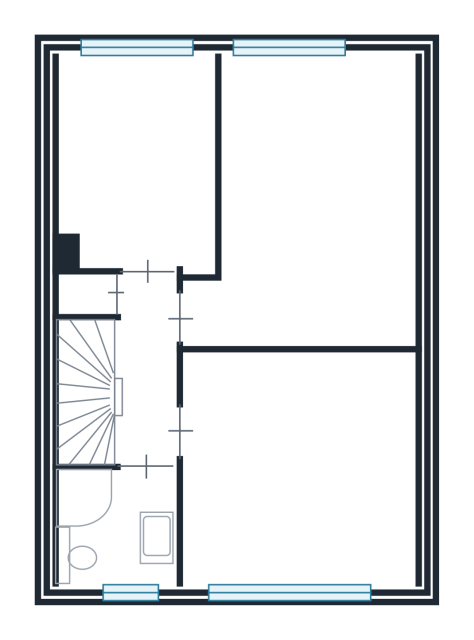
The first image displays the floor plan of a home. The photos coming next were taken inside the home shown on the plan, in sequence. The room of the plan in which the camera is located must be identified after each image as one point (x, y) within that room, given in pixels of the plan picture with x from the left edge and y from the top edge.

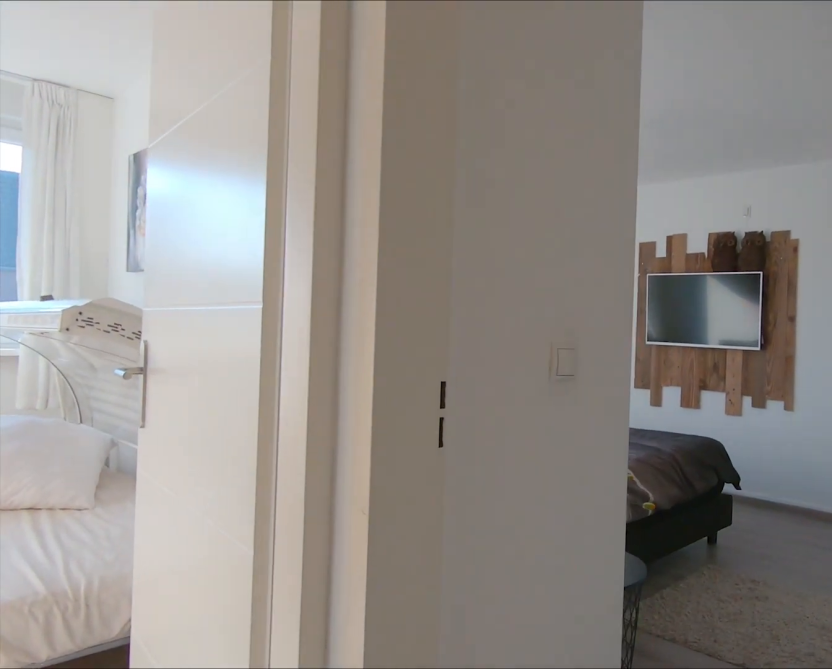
(145, 370)
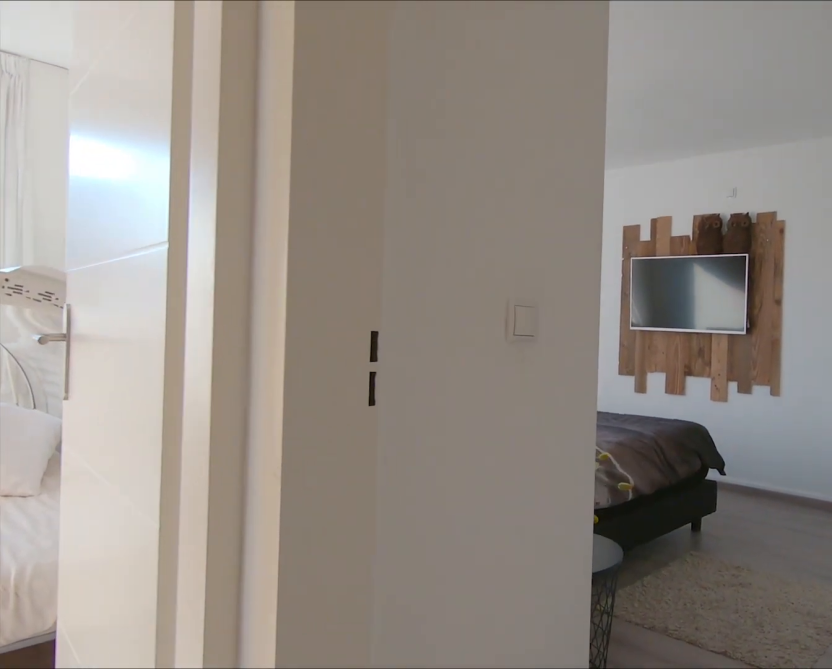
(145, 370)
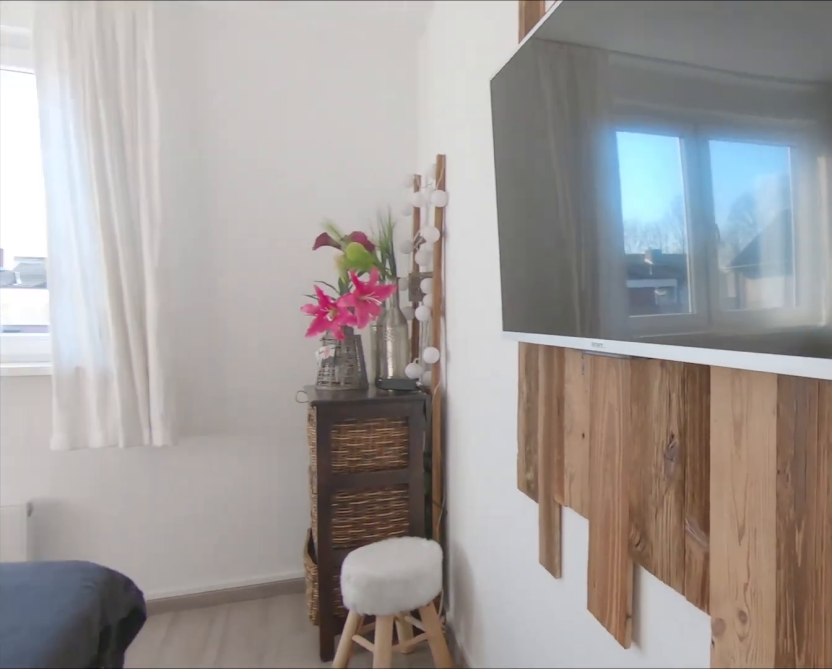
(315, 206)
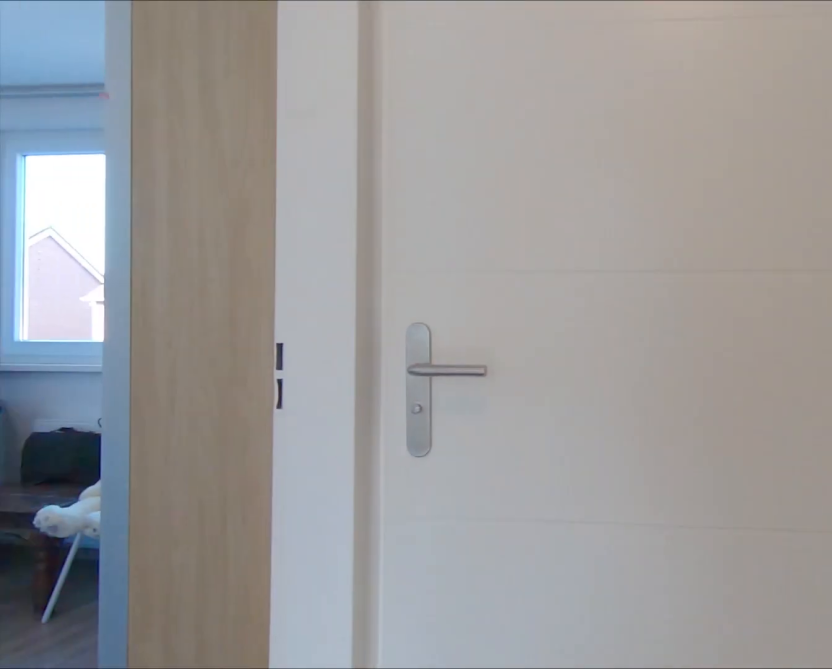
(145, 370)
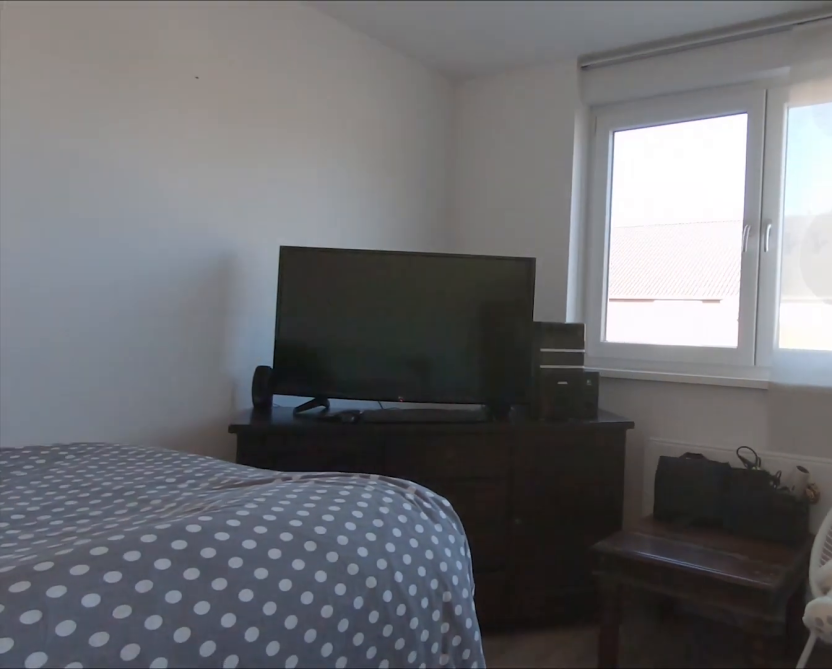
(301, 467)
